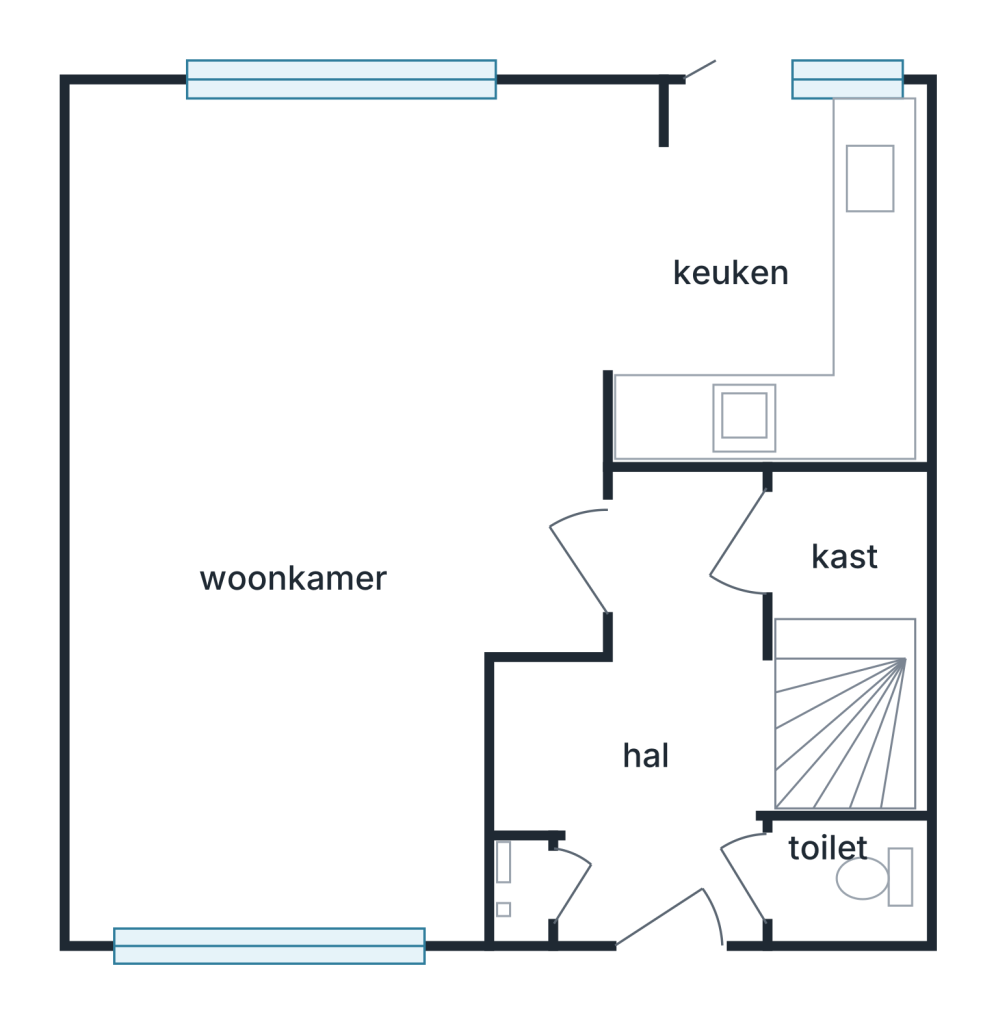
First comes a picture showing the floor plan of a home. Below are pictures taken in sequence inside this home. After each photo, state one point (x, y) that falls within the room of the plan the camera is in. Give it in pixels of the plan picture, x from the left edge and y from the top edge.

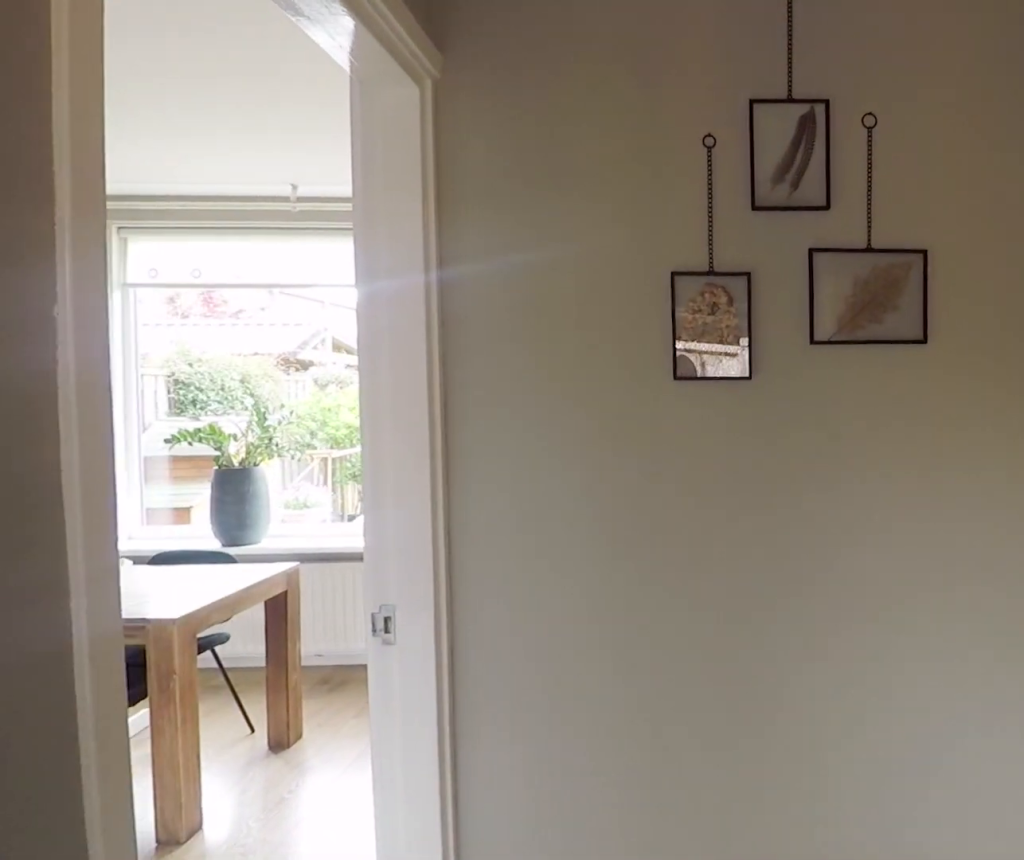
(655, 720)
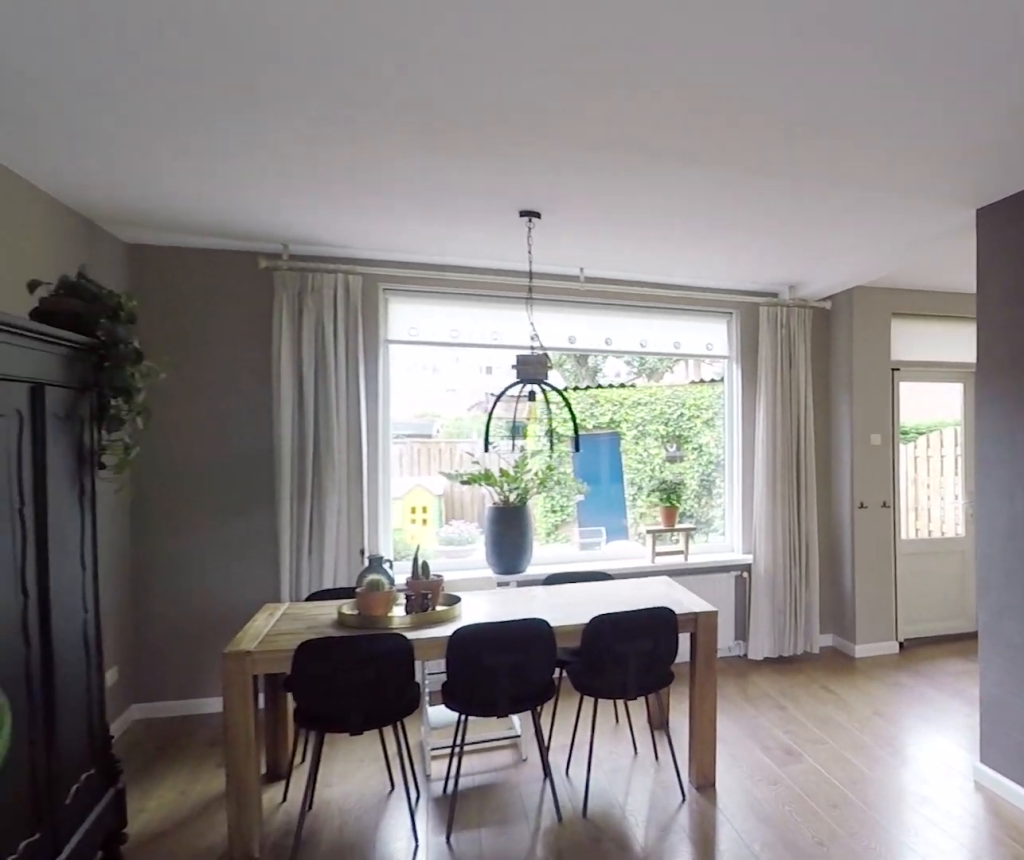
(231, 414)
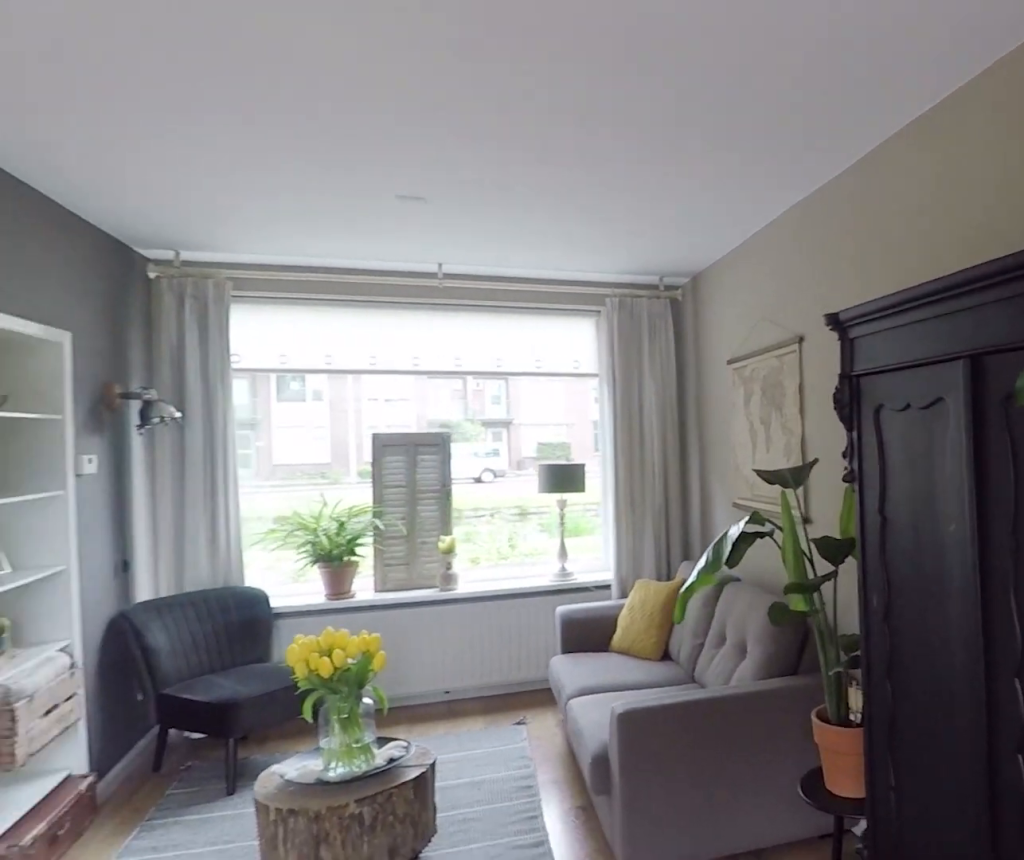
(231, 414)
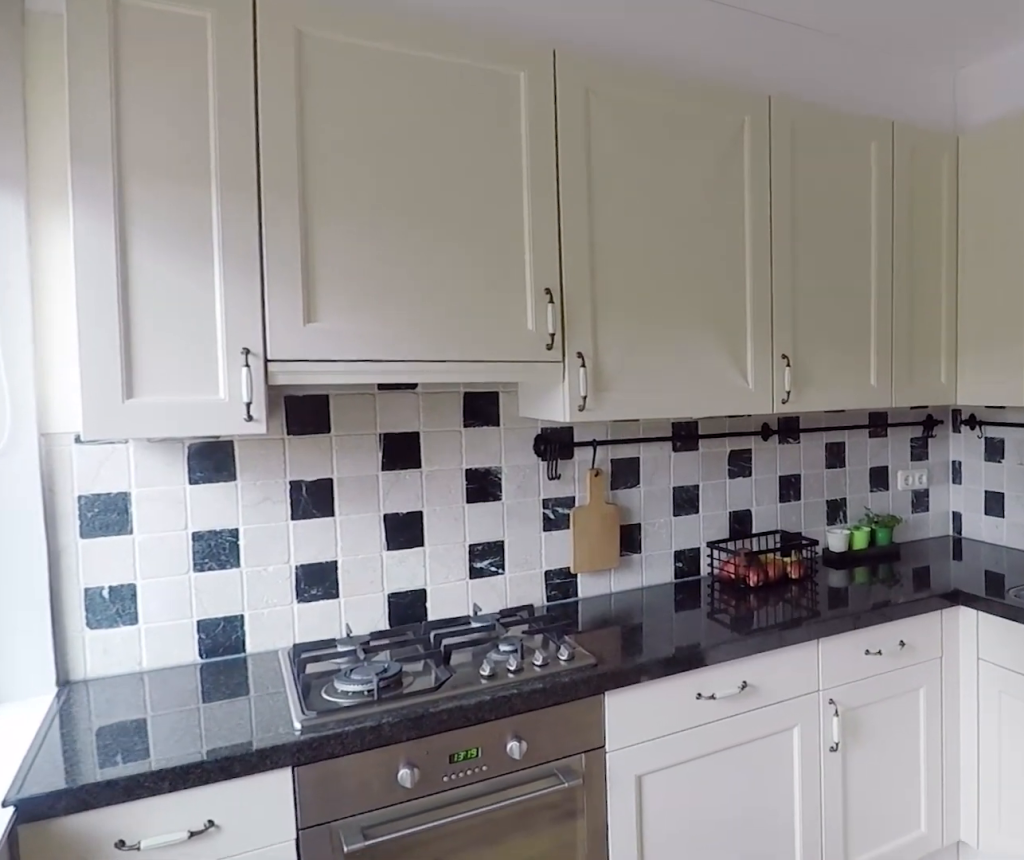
(757, 280)
